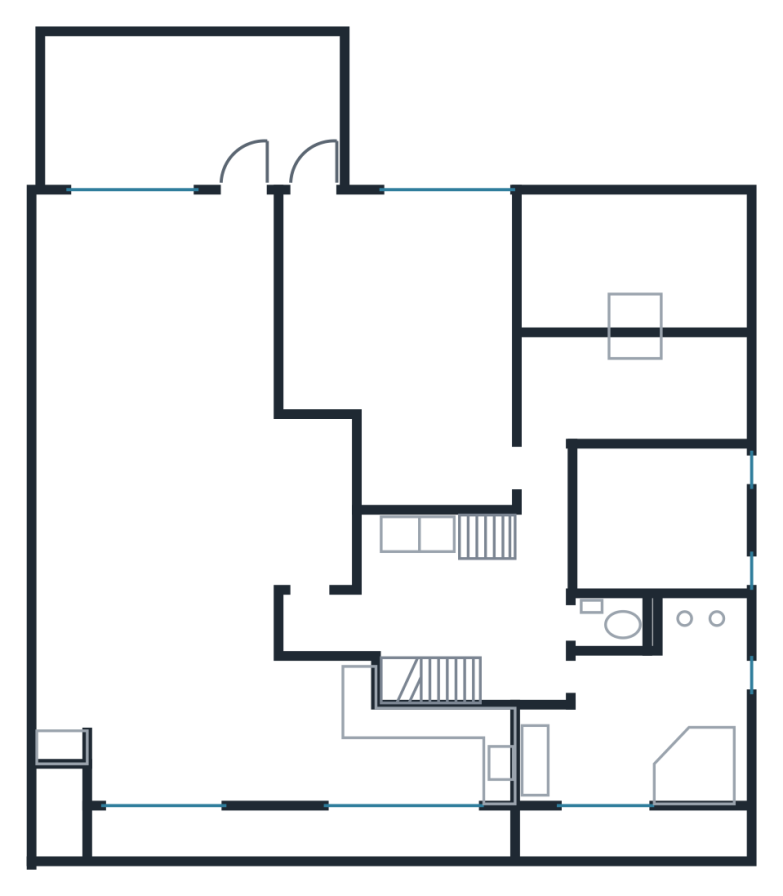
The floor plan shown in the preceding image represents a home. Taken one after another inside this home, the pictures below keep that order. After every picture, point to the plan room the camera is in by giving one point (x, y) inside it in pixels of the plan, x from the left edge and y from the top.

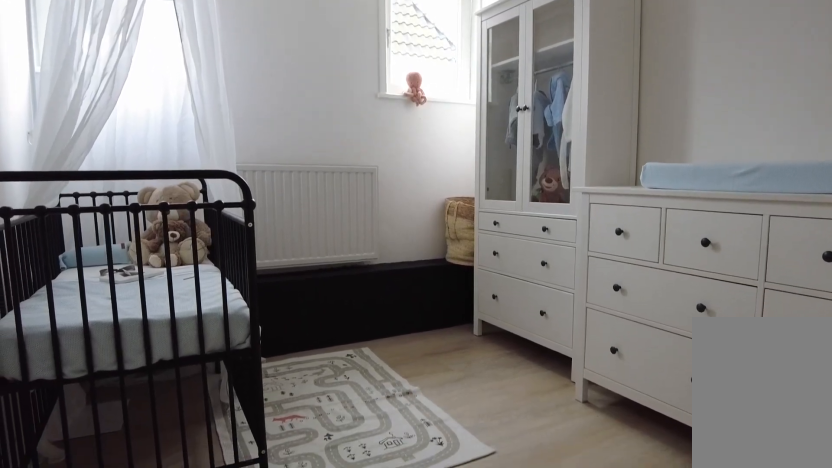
(659, 523)
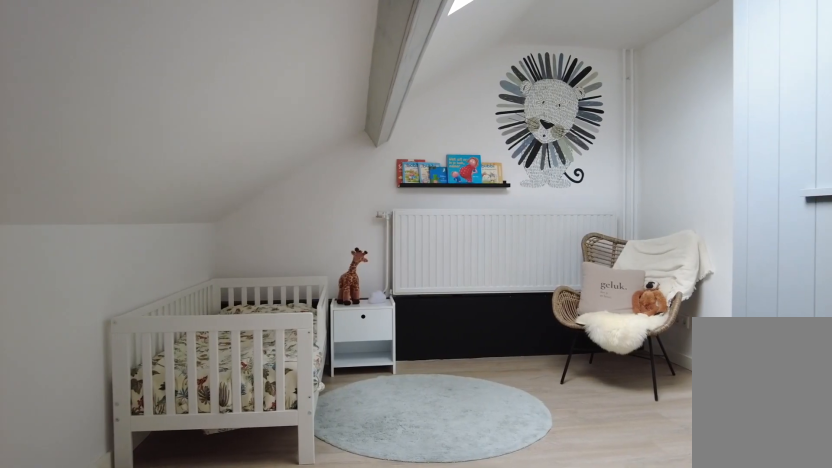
(631, 389)
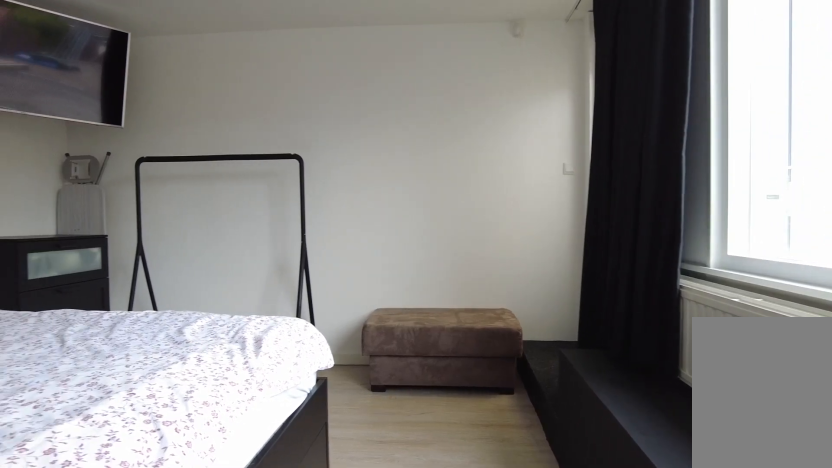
(408, 341)
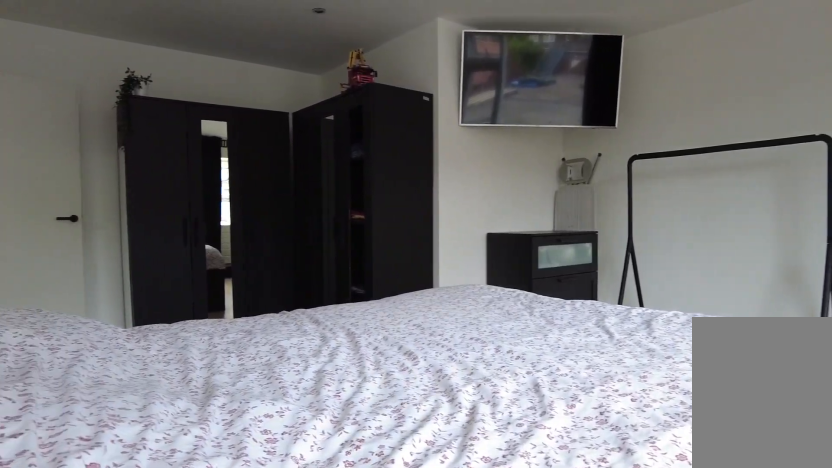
(408, 341)
